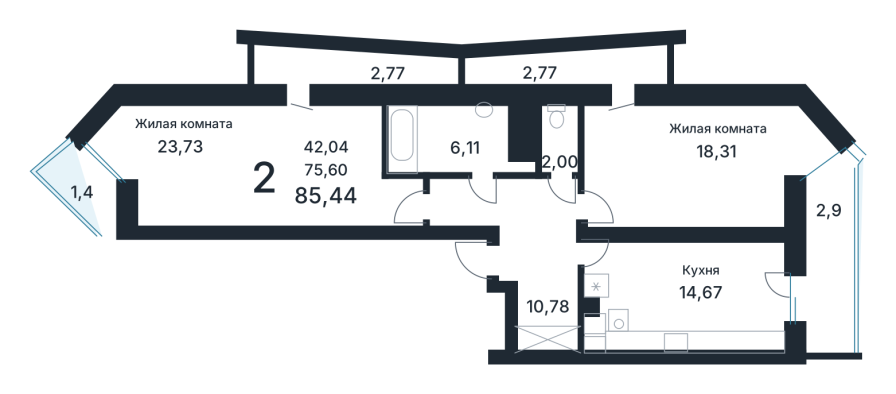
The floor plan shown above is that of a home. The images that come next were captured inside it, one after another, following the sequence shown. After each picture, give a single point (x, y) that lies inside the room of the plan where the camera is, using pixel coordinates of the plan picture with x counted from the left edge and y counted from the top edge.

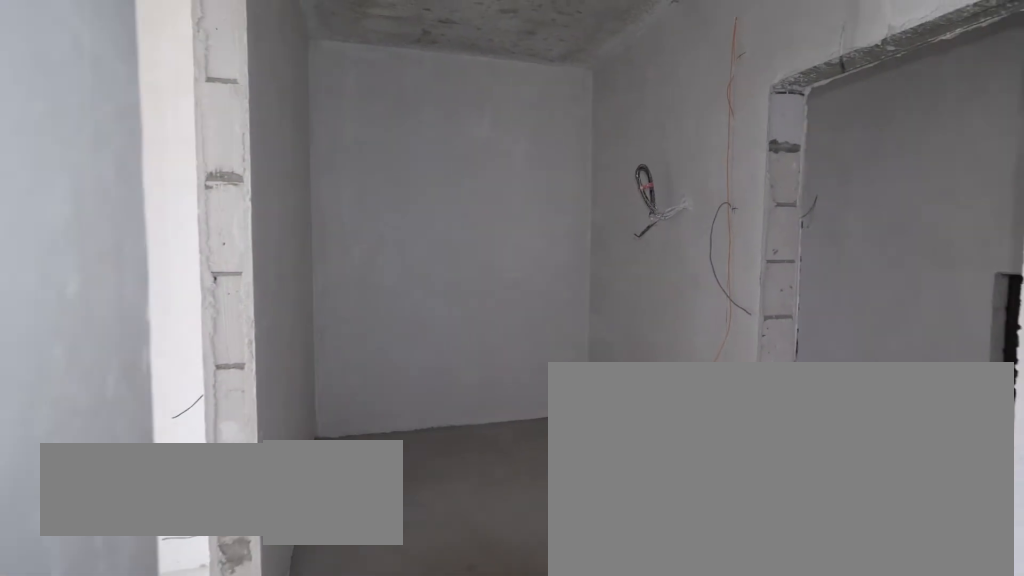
(526, 250)
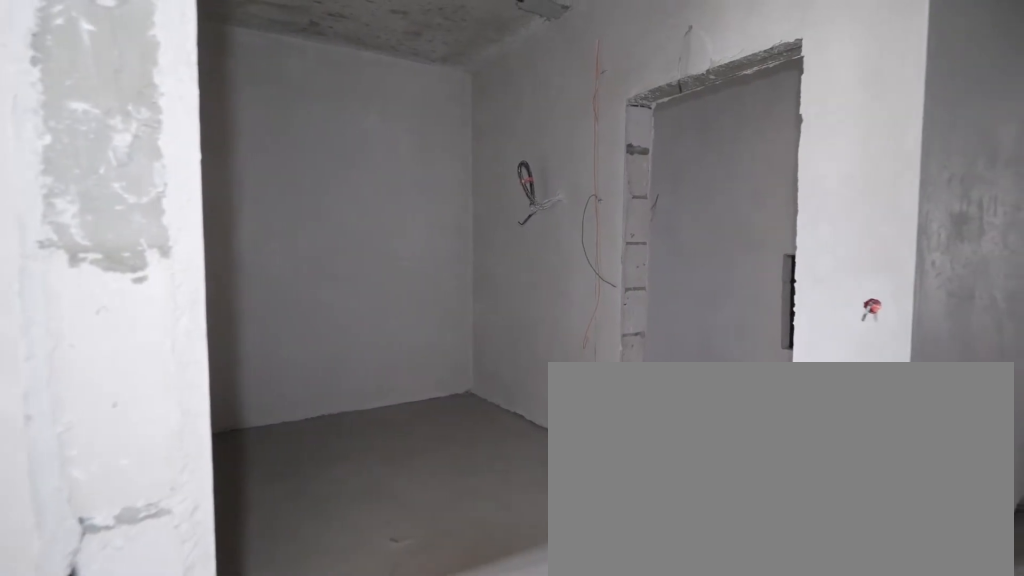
(526, 250)
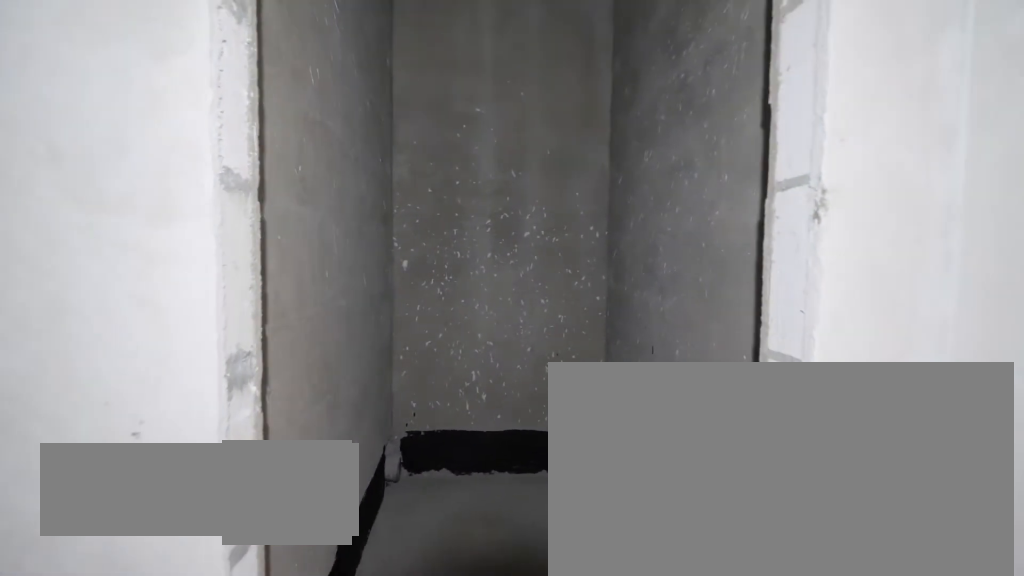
(558, 140)
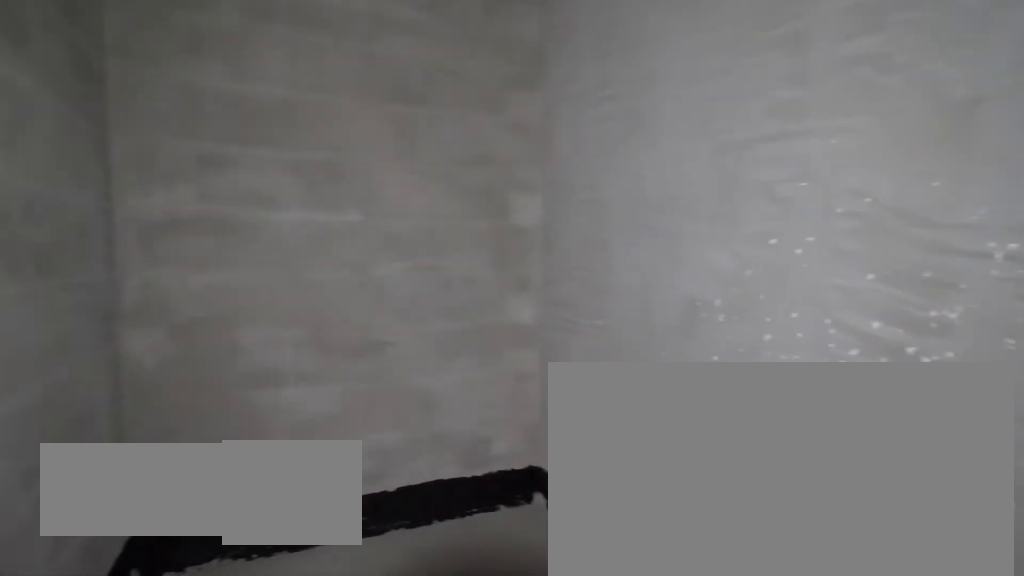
(453, 141)
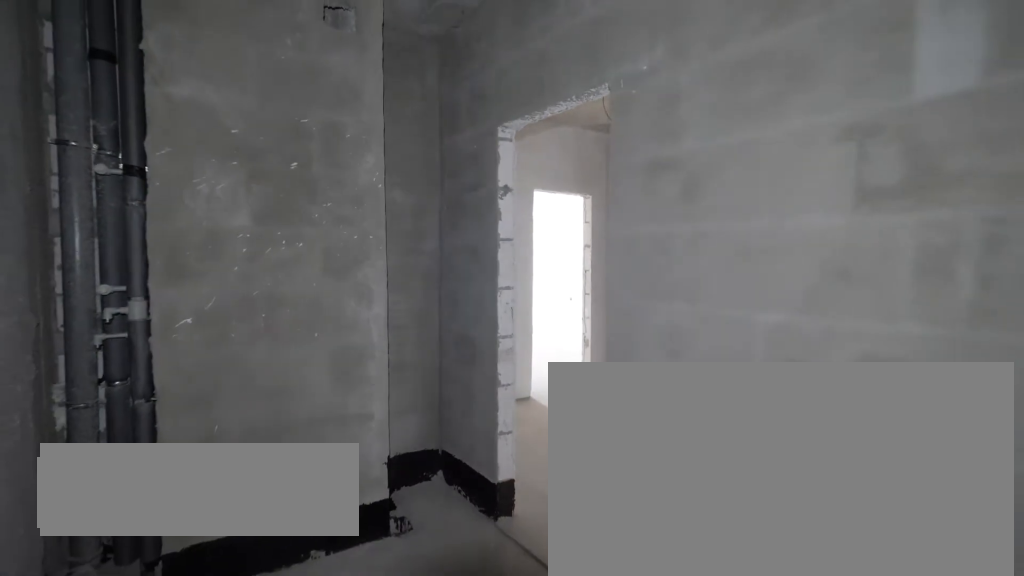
(453, 141)
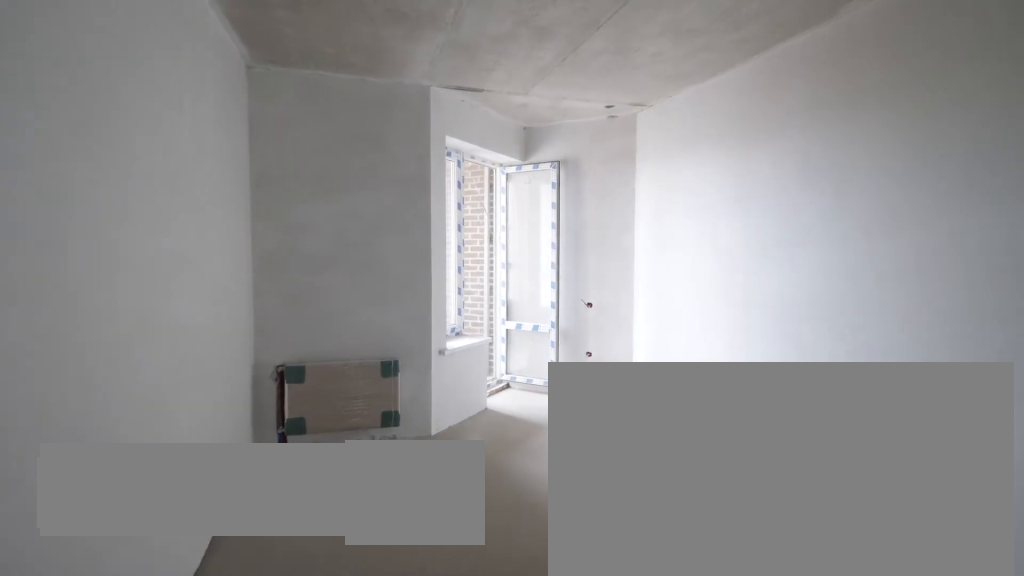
(309, 171)
